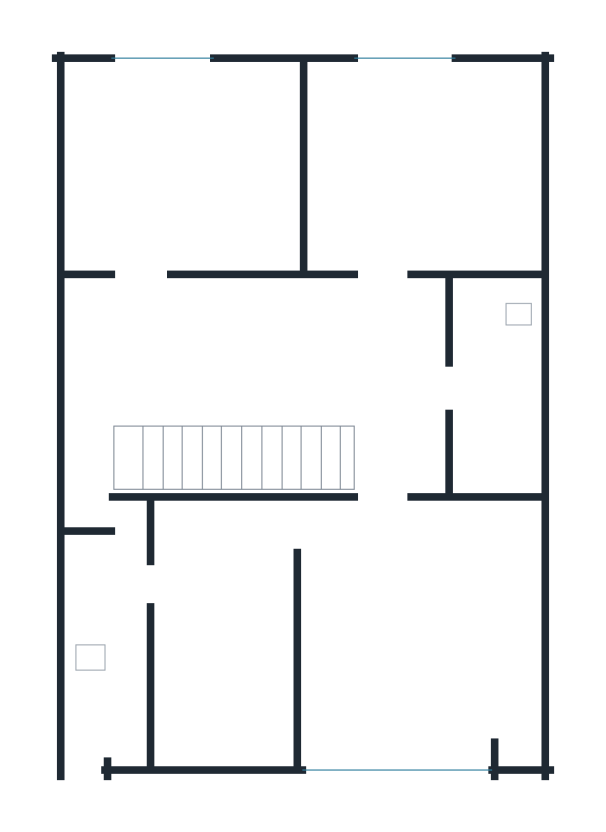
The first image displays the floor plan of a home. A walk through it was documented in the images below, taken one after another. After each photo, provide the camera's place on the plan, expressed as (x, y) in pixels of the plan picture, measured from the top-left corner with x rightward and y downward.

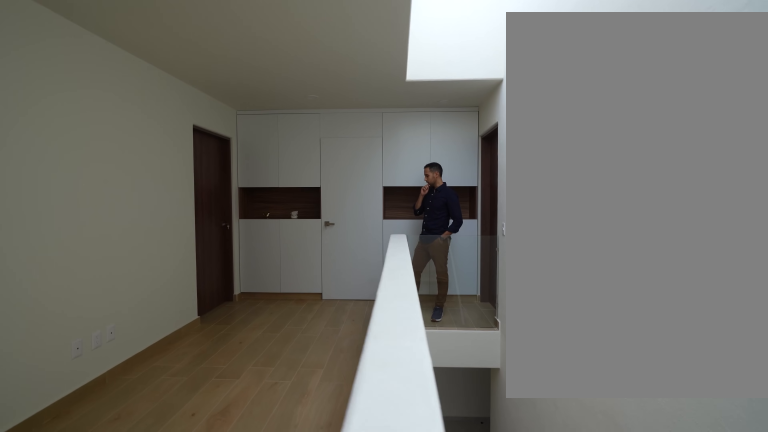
(133, 372)
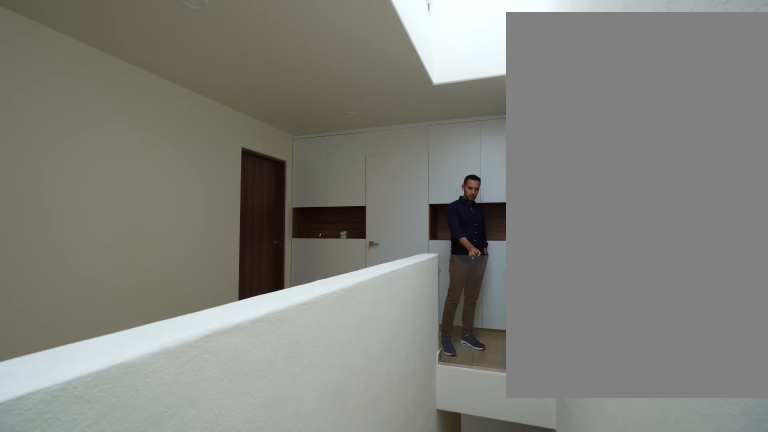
(112, 432)
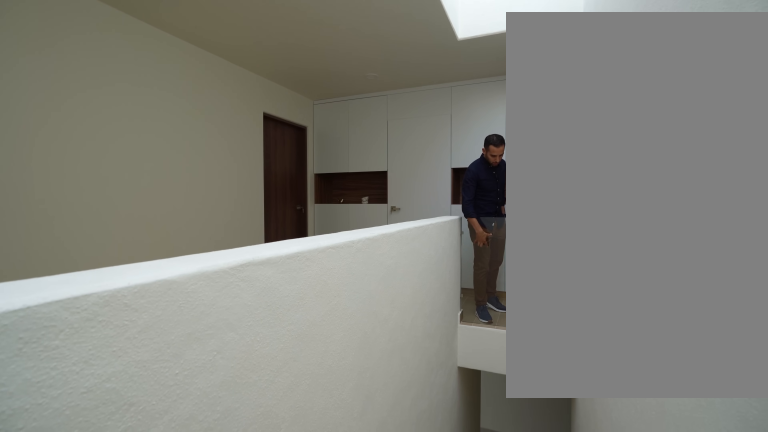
(113, 432)
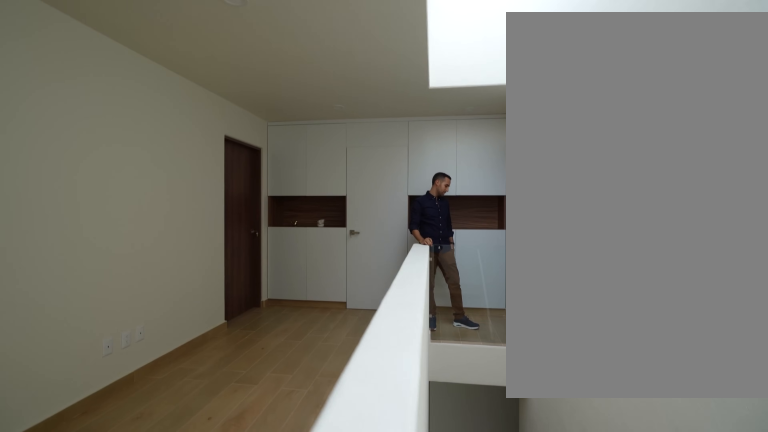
(110, 408)
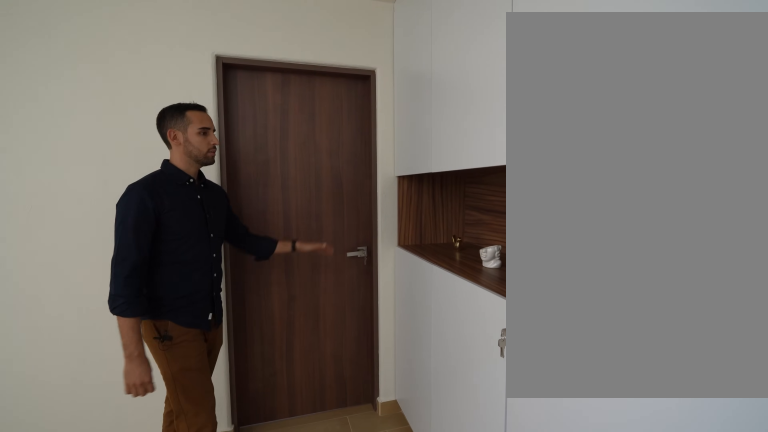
(376, 430)
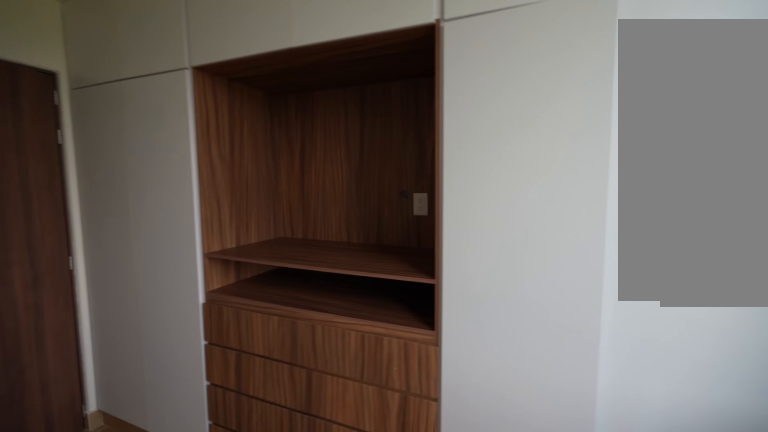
(464, 109)
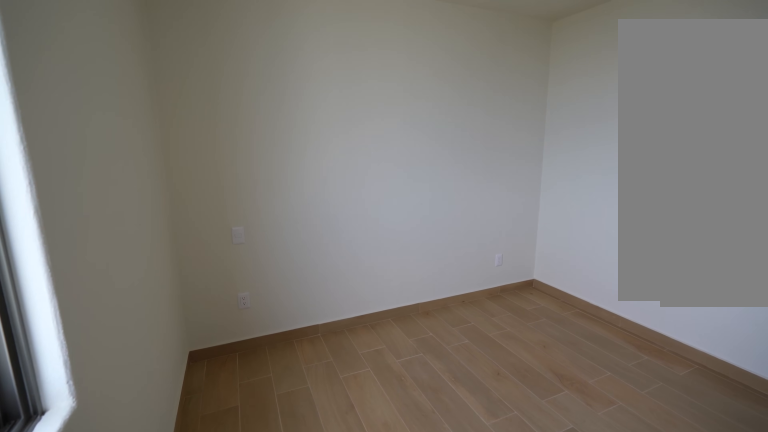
(369, 85)
